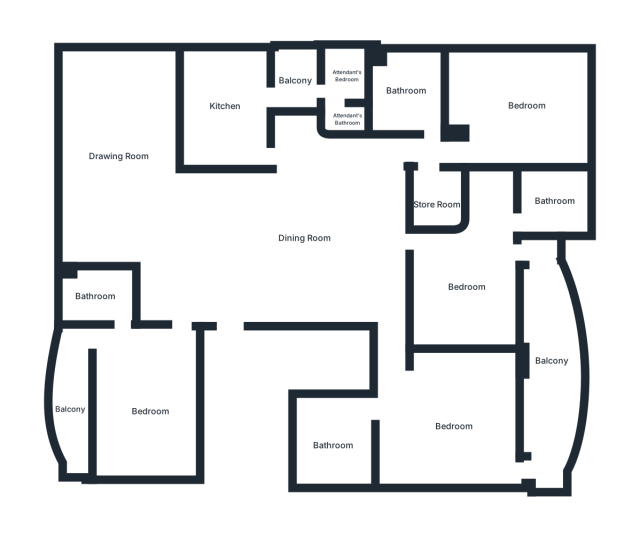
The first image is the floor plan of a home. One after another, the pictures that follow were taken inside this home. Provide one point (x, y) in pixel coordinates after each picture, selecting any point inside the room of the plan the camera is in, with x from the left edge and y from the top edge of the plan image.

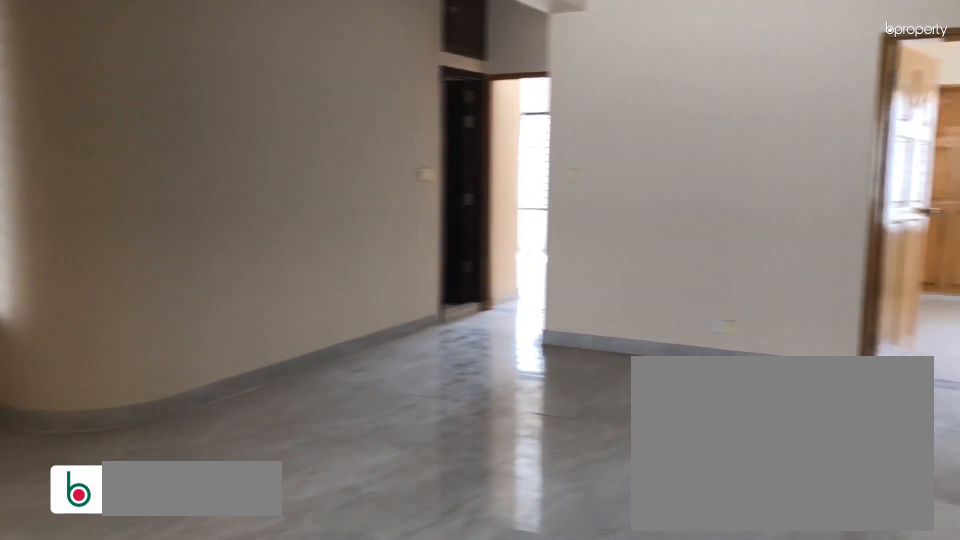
(305, 237)
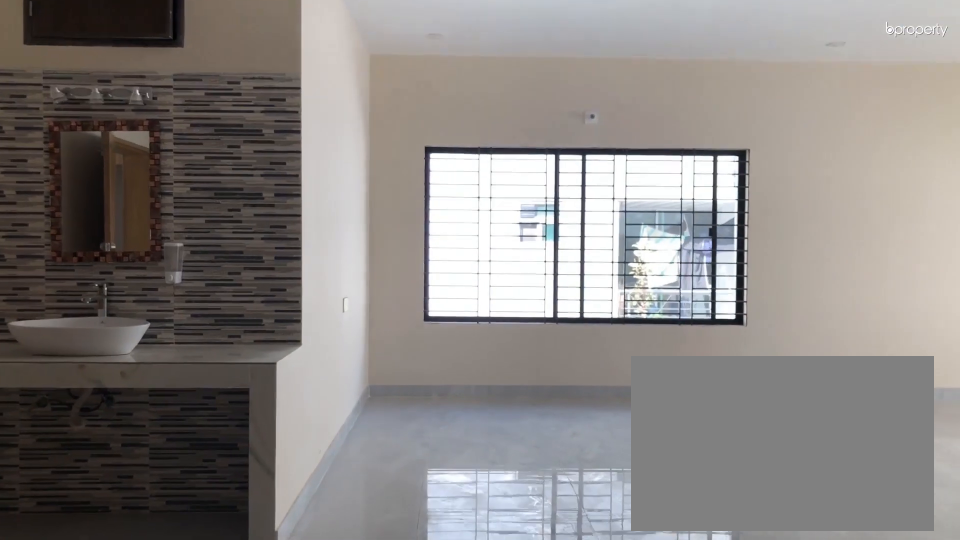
(258, 233)
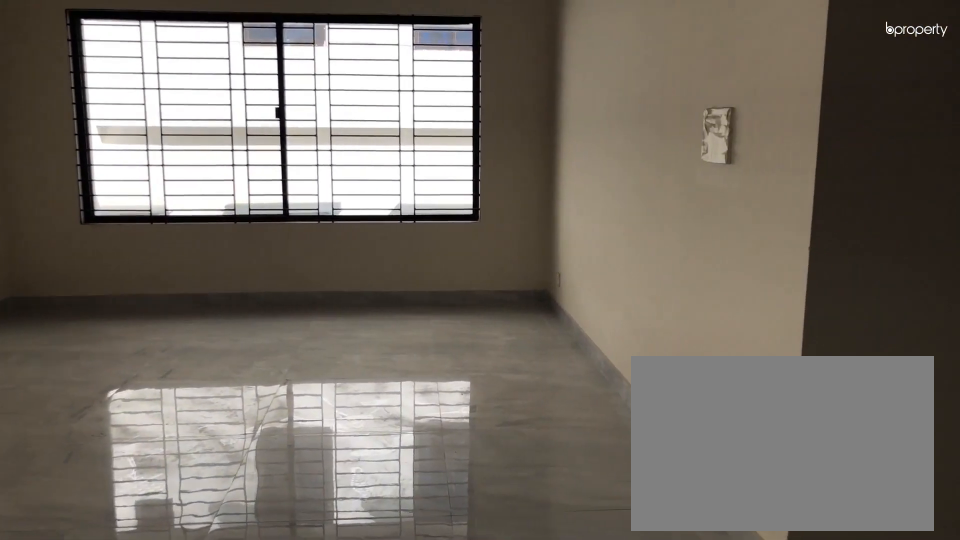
(116, 138)
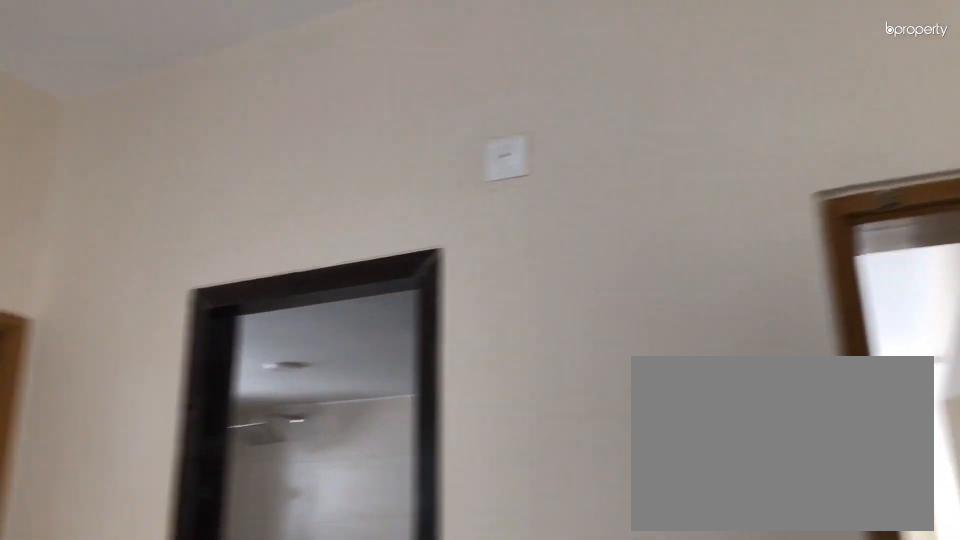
(145, 412)
